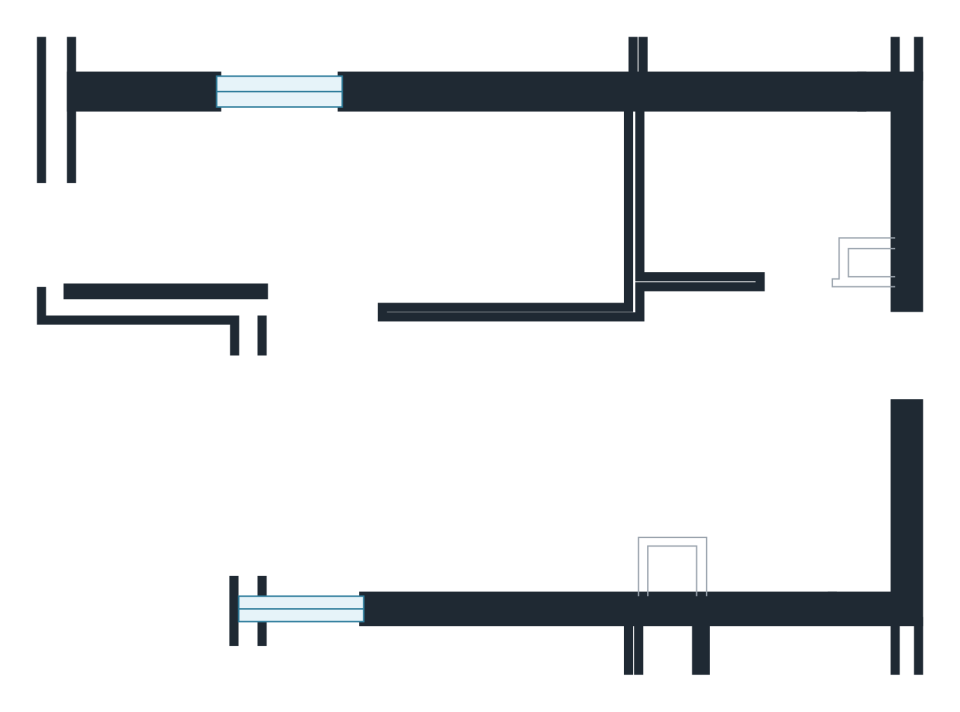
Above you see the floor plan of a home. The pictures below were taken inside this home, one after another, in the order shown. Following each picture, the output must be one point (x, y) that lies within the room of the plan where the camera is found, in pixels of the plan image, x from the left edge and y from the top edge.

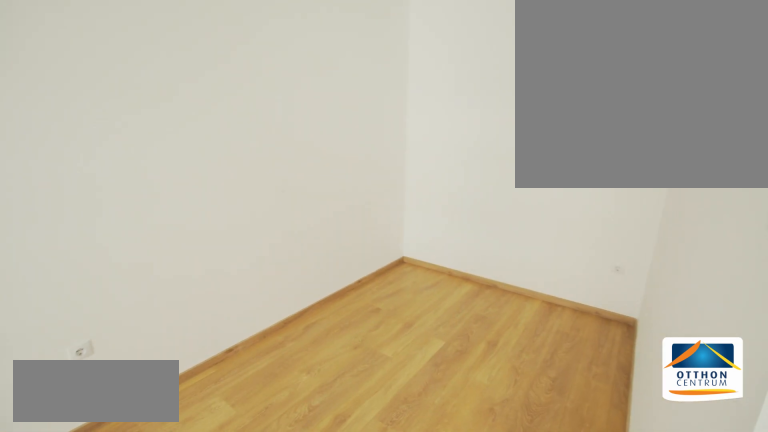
(390, 213)
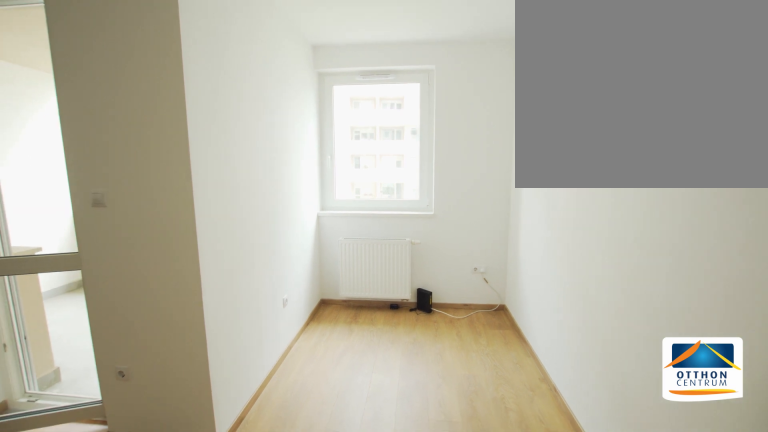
(390, 213)
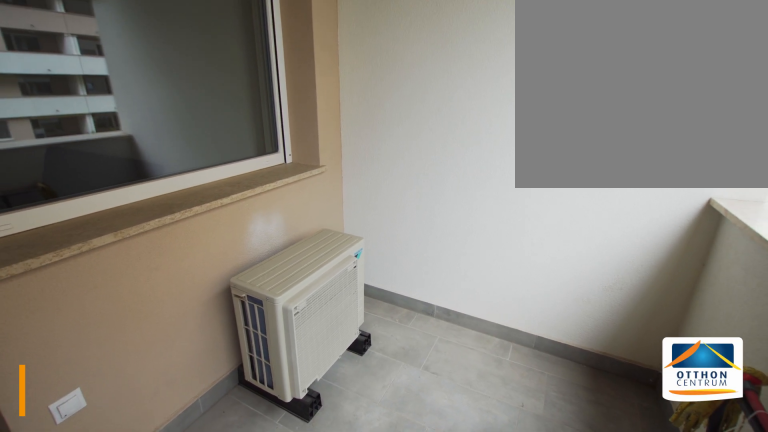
(144, 450)
